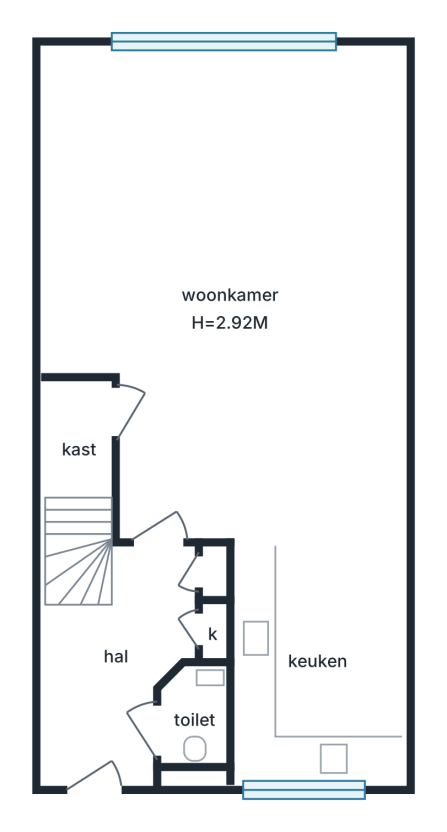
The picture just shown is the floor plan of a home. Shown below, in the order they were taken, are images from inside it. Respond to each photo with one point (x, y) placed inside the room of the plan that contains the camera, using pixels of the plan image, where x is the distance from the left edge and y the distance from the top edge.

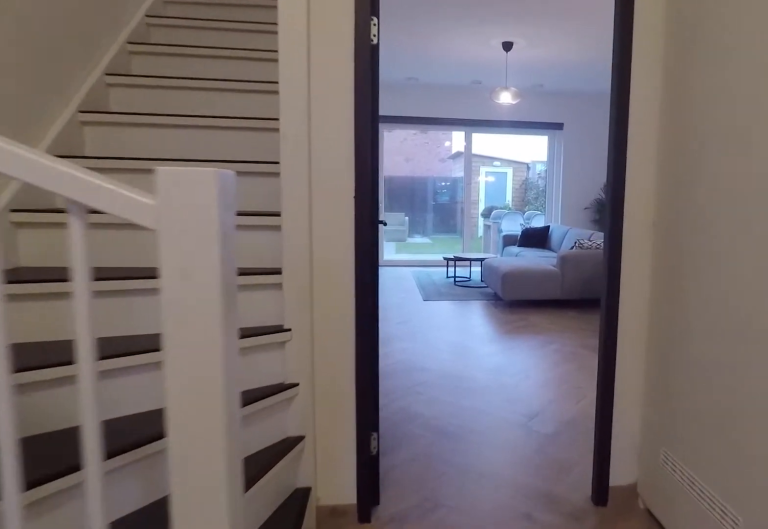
(116, 667)
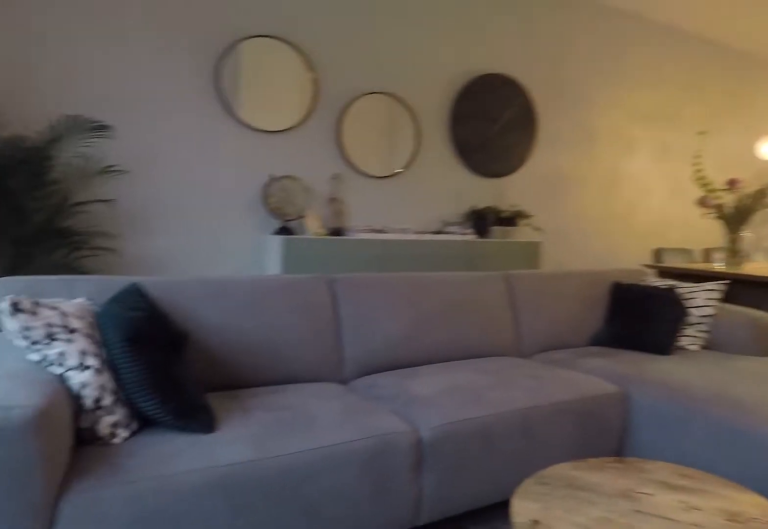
(240, 350)
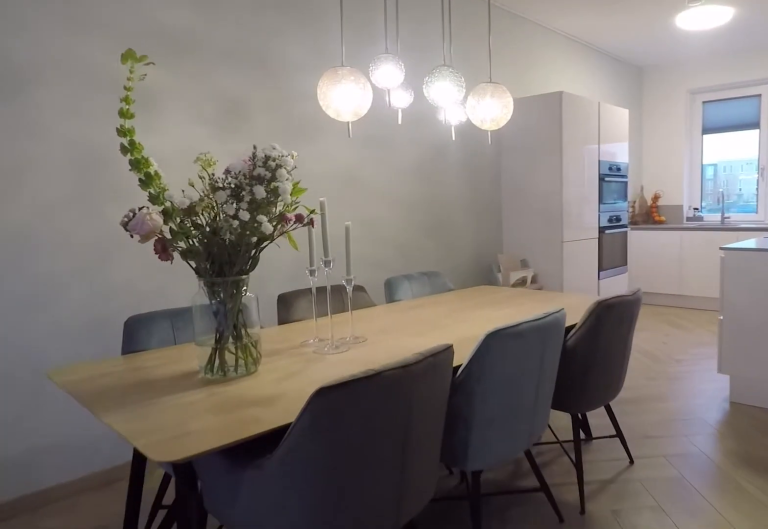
(240, 350)
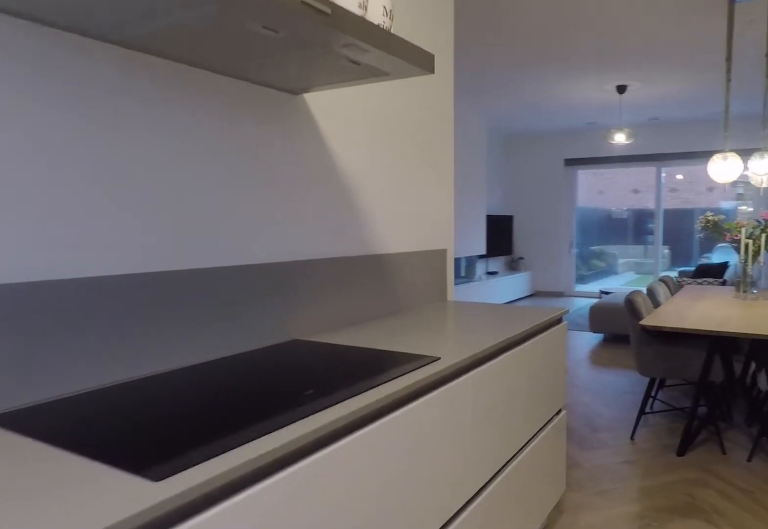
(318, 658)
